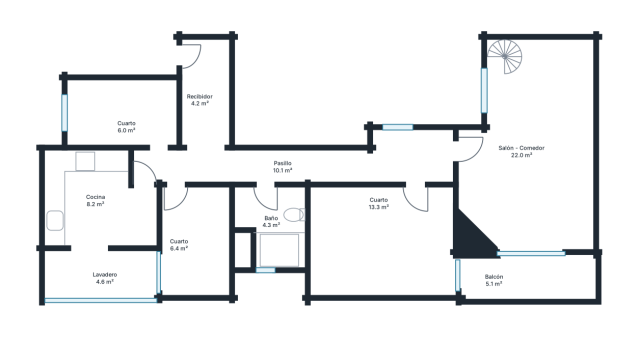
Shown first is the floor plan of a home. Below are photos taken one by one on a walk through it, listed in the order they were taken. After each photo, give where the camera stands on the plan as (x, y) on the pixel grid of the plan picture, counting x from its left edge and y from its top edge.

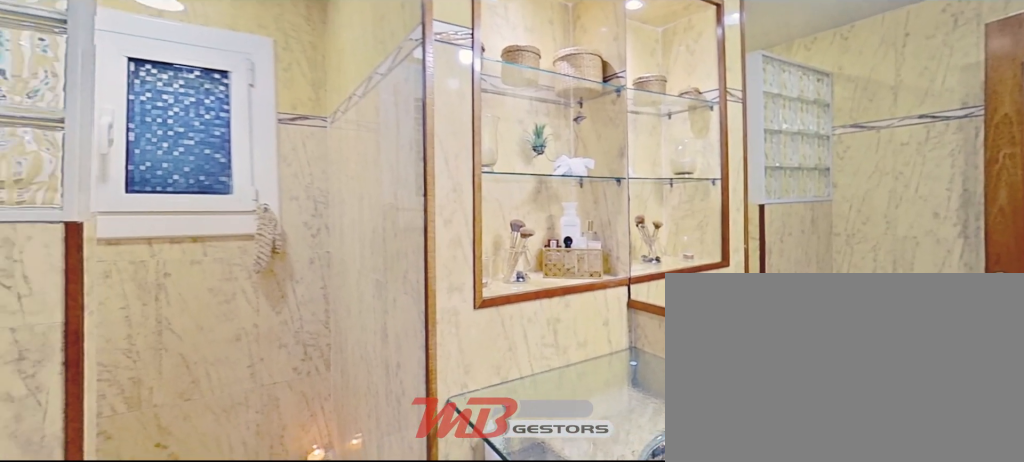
(261, 196)
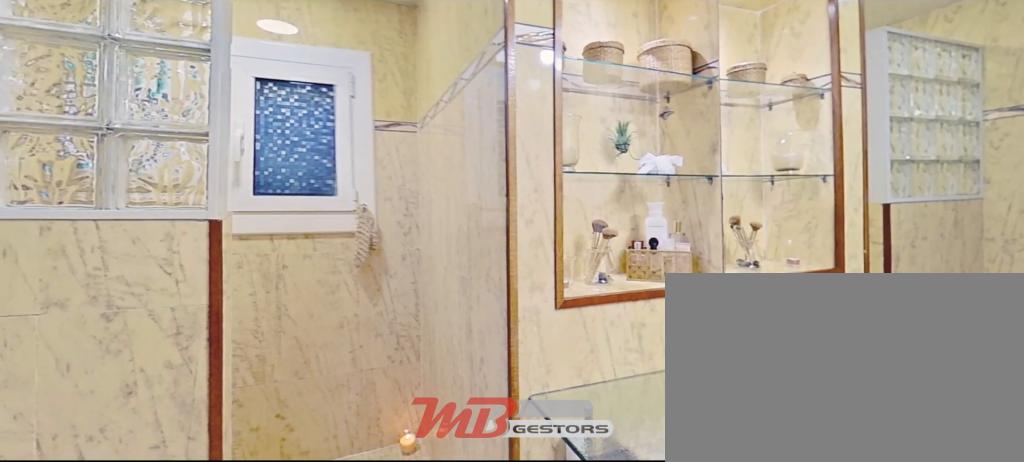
(261, 196)
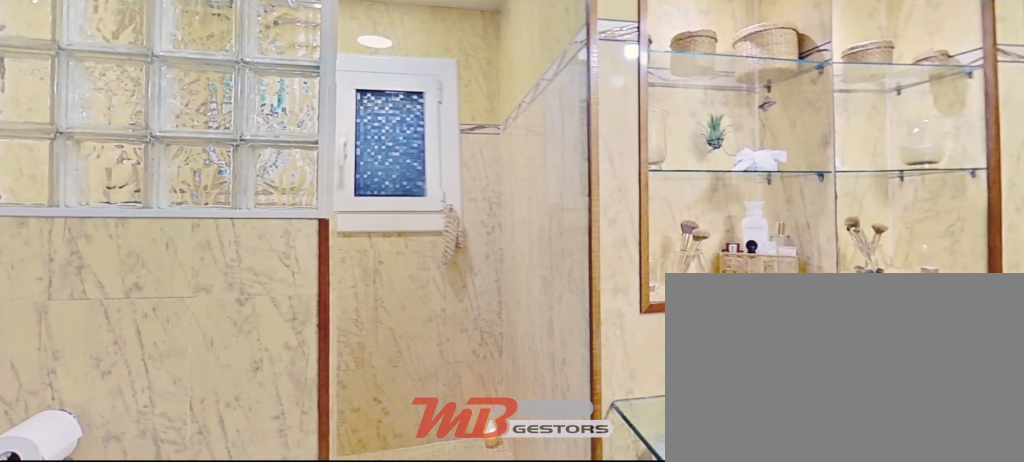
(261, 196)
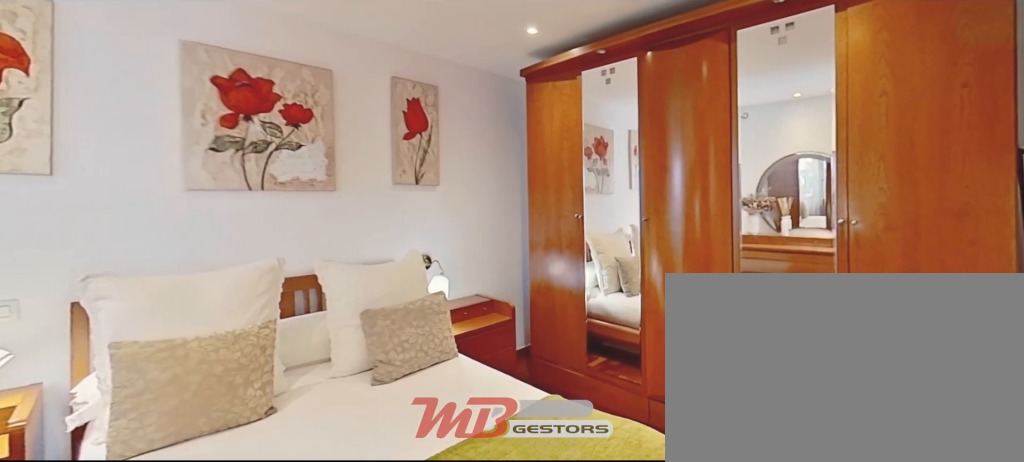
(413, 195)
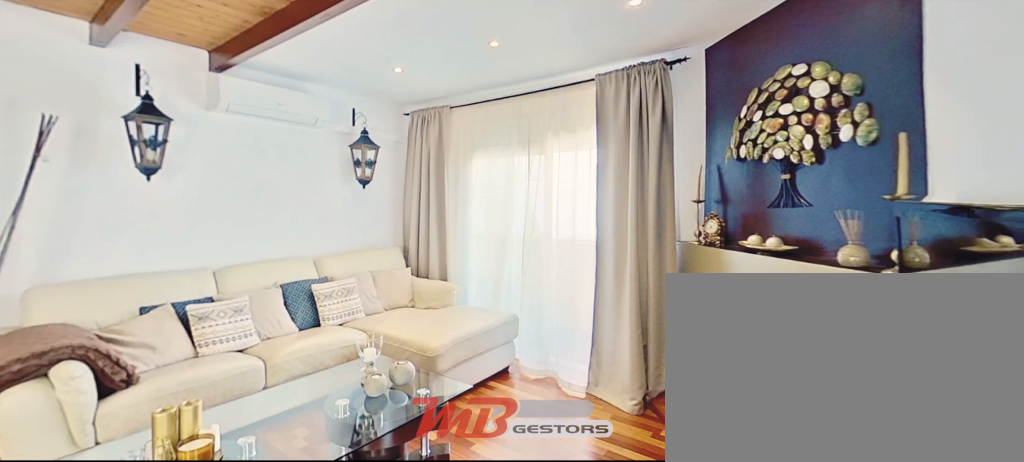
(480, 151)
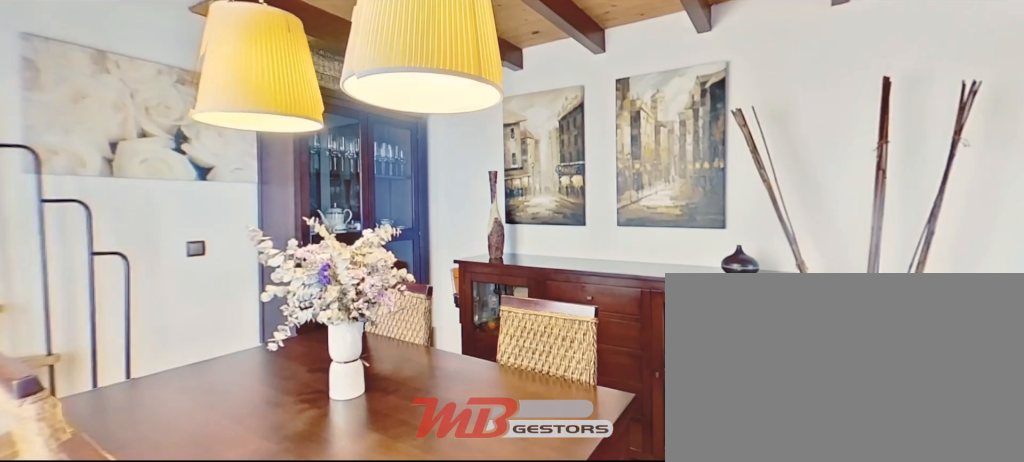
(511, 135)
